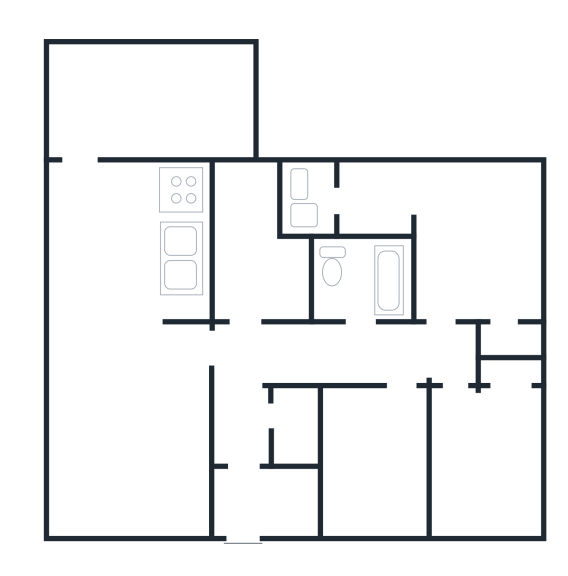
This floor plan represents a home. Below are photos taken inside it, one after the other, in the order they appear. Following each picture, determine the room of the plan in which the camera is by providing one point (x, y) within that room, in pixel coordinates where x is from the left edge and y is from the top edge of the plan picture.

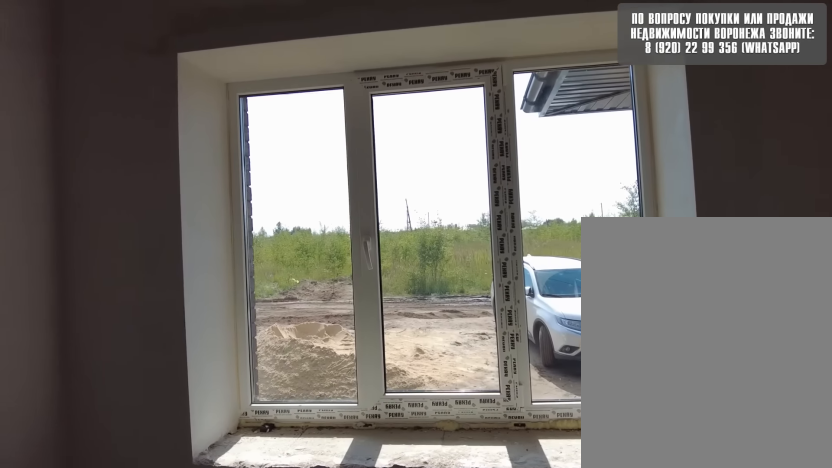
(393, 455)
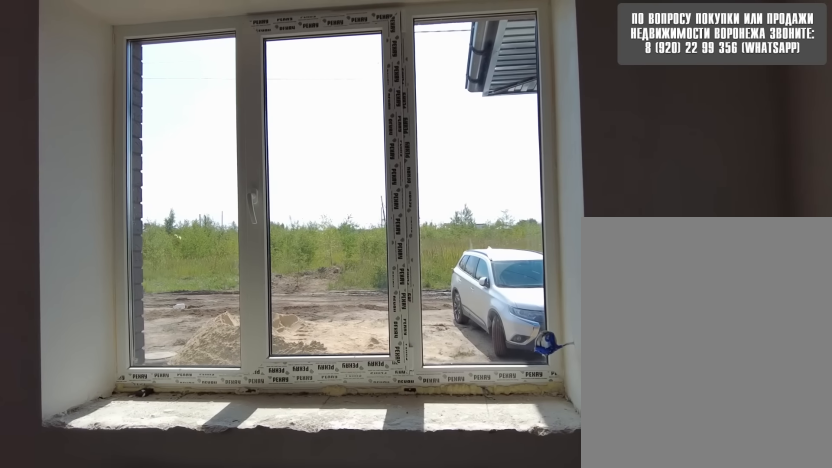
(395, 430)
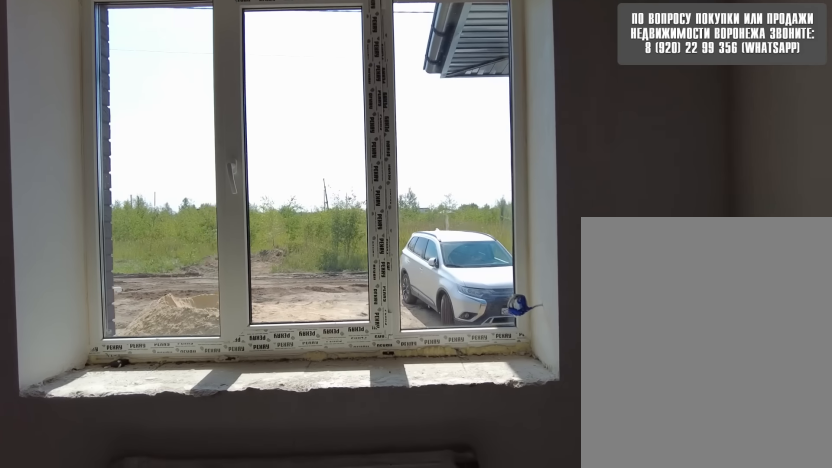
(391, 455)
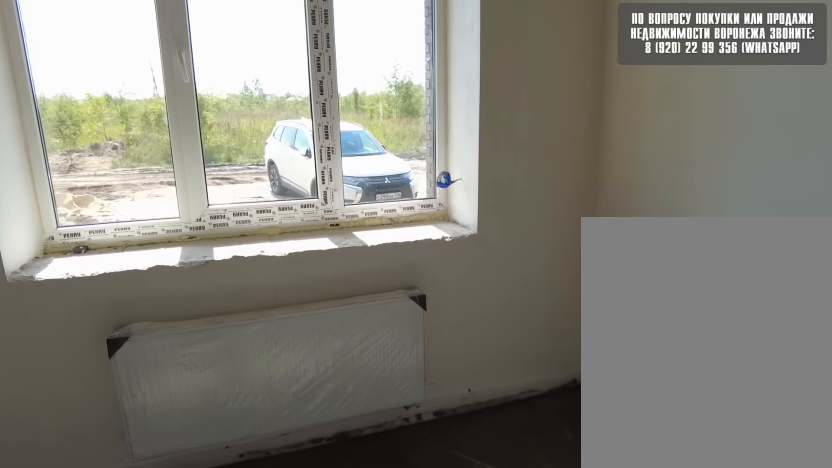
(392, 457)
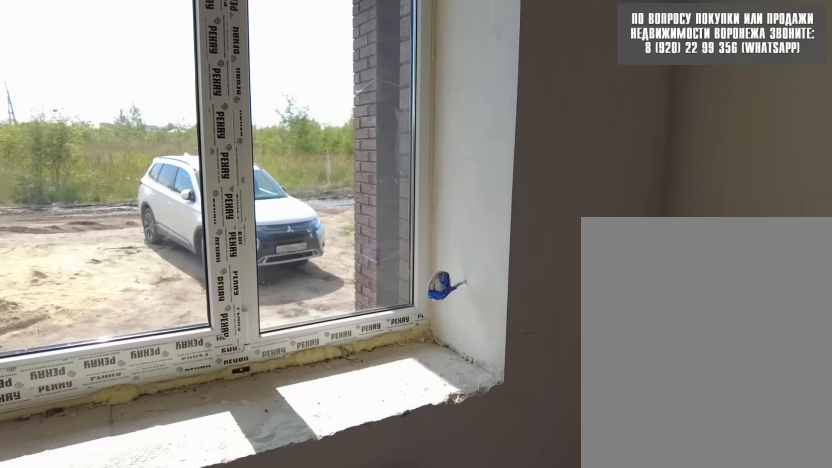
(392, 455)
